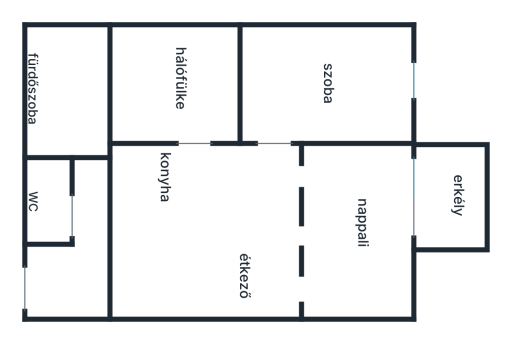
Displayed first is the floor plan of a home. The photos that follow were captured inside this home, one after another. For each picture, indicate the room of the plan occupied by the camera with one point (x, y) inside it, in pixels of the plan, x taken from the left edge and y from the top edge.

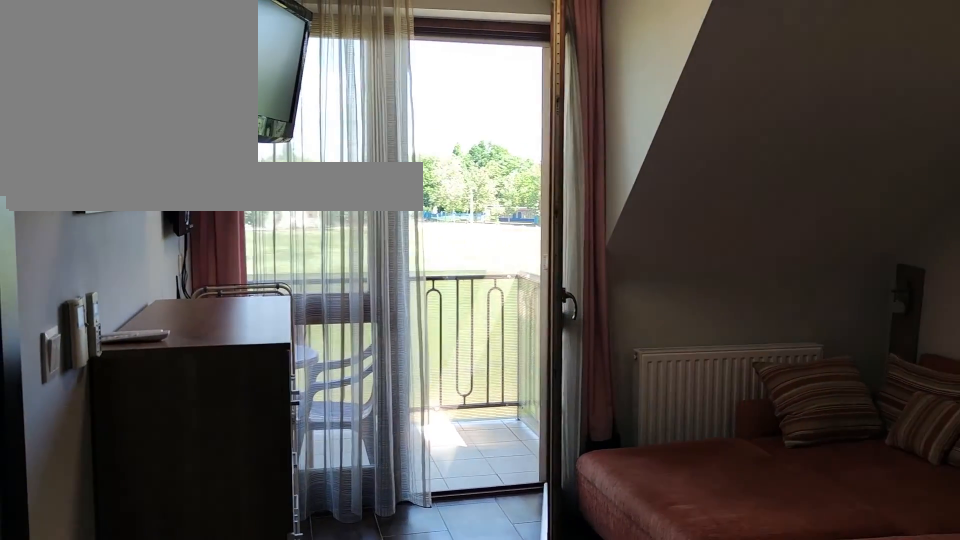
(364, 237)
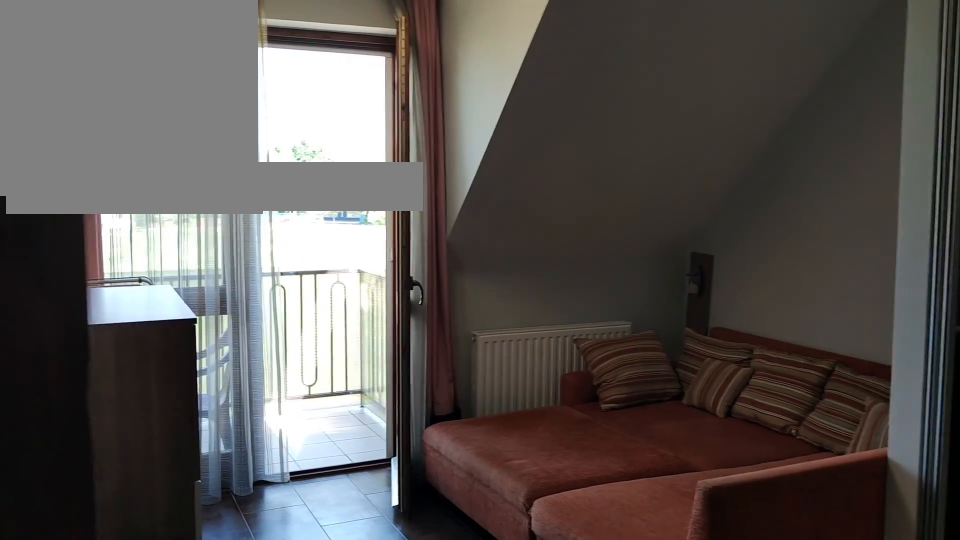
(364, 237)
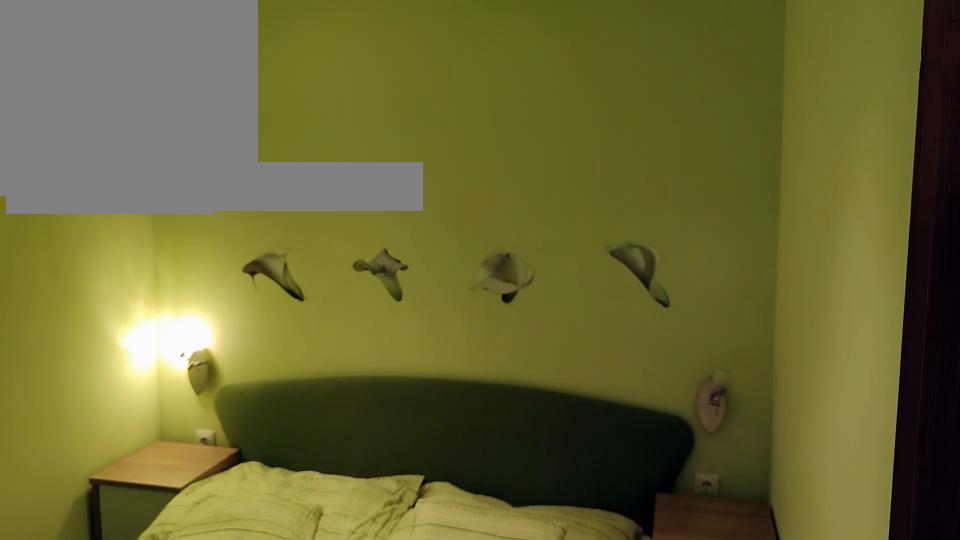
(167, 76)
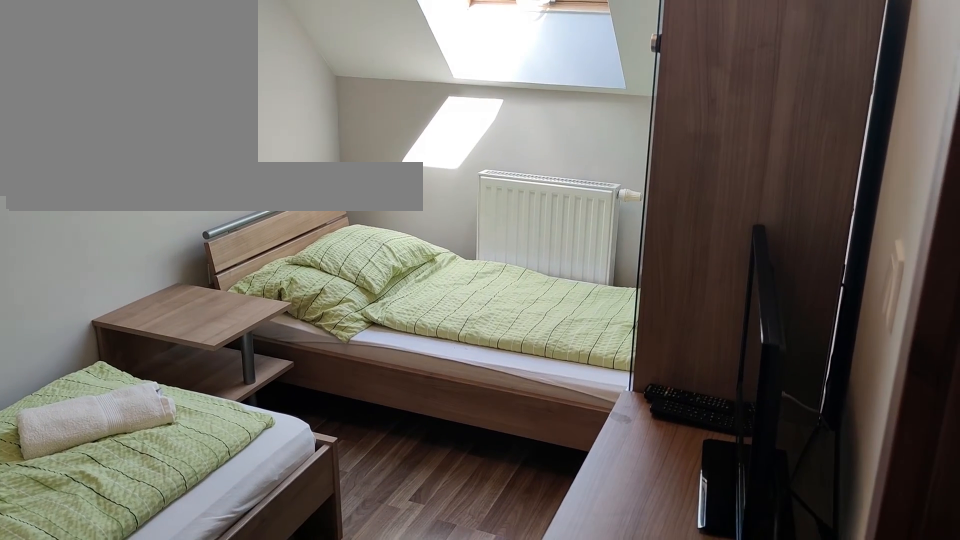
(328, 76)
